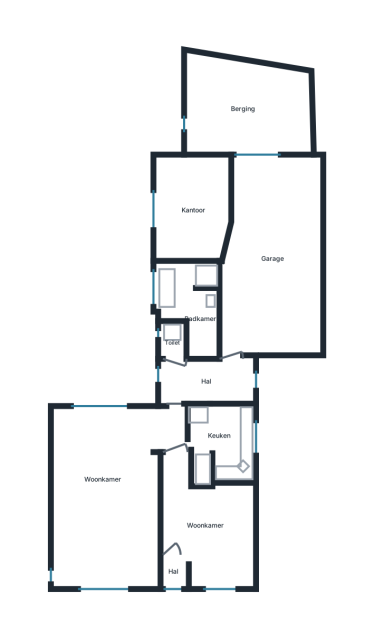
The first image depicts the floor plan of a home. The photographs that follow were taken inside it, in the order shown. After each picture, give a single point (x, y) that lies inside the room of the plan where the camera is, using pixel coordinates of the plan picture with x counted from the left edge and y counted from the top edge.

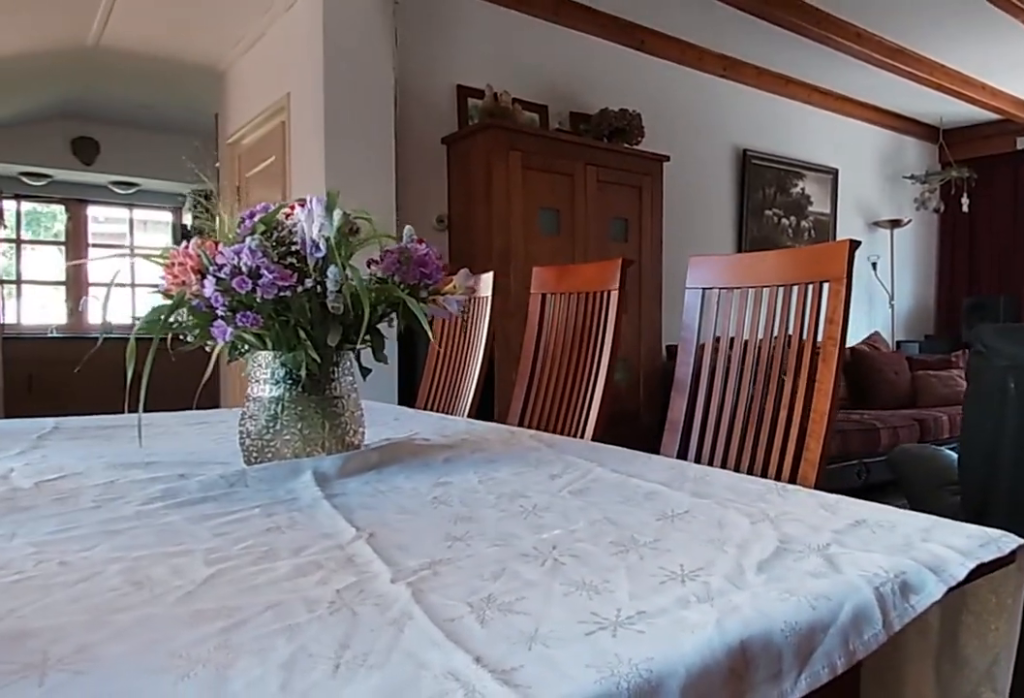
(61, 498)
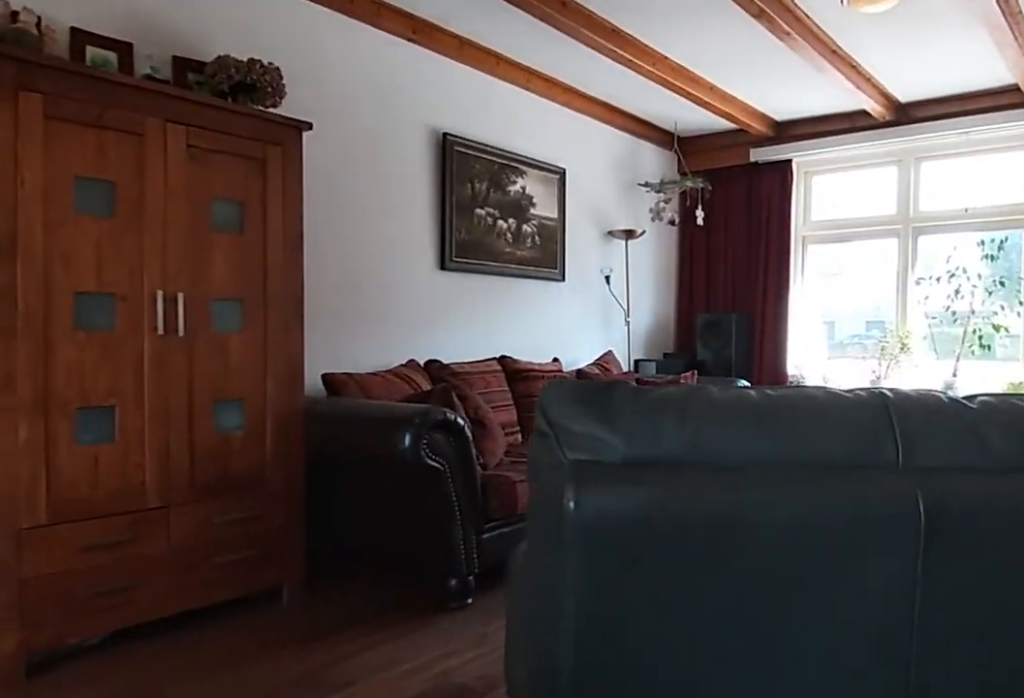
(61, 498)
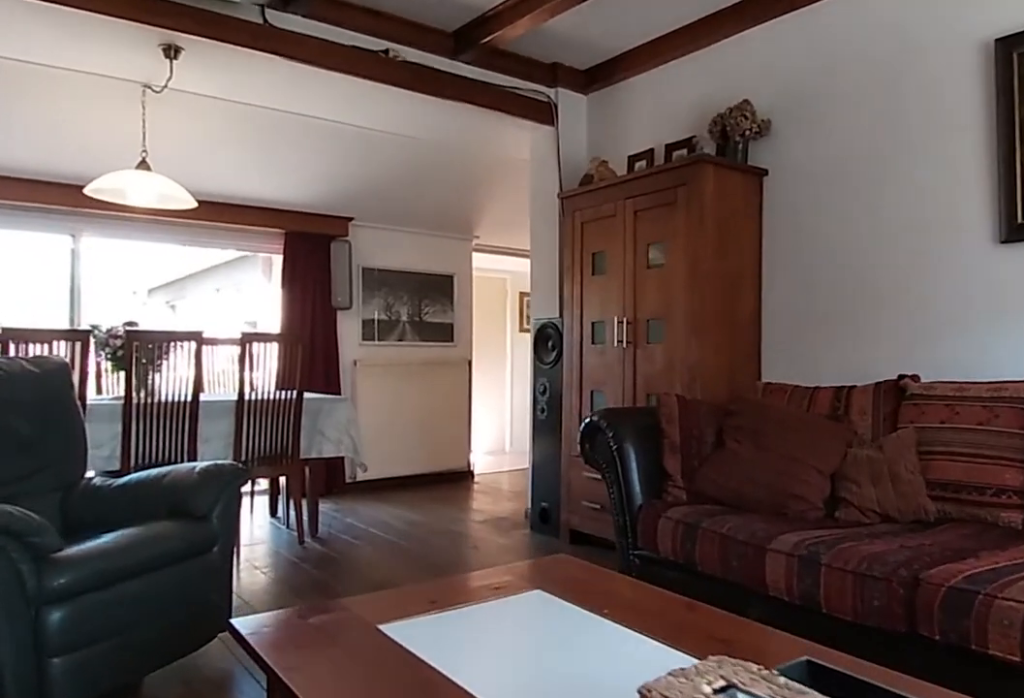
(104, 585)
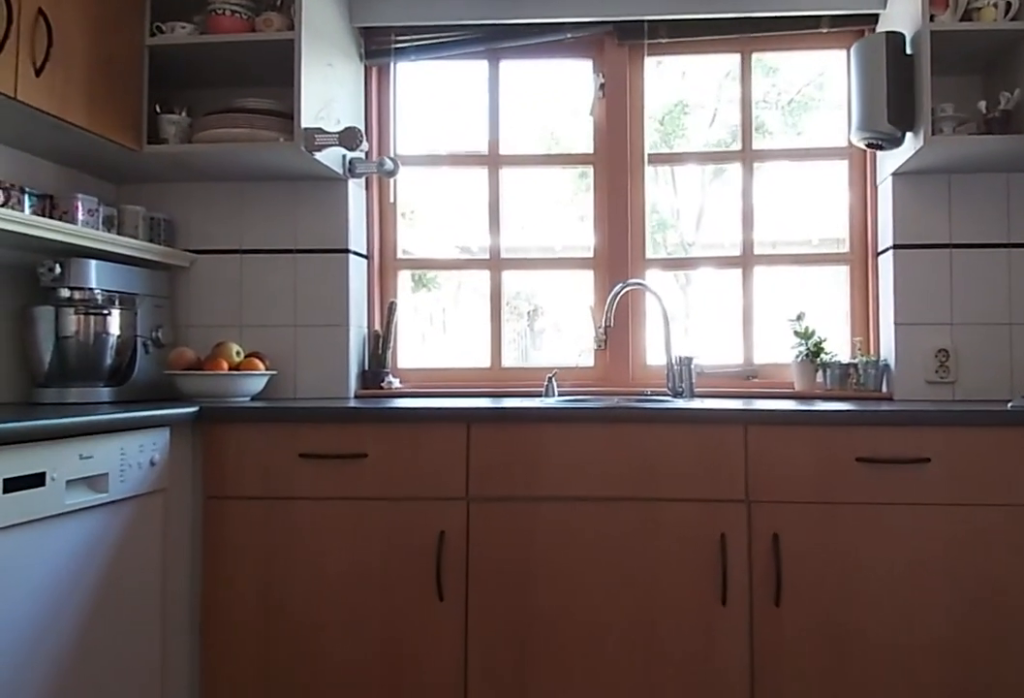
(223, 437)
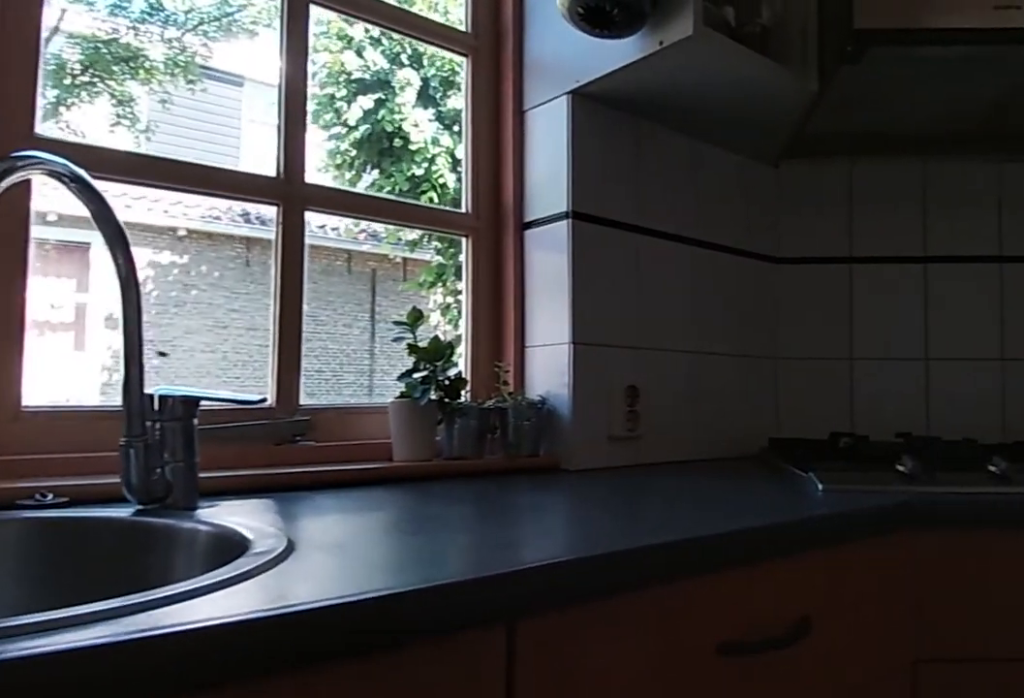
(223, 437)
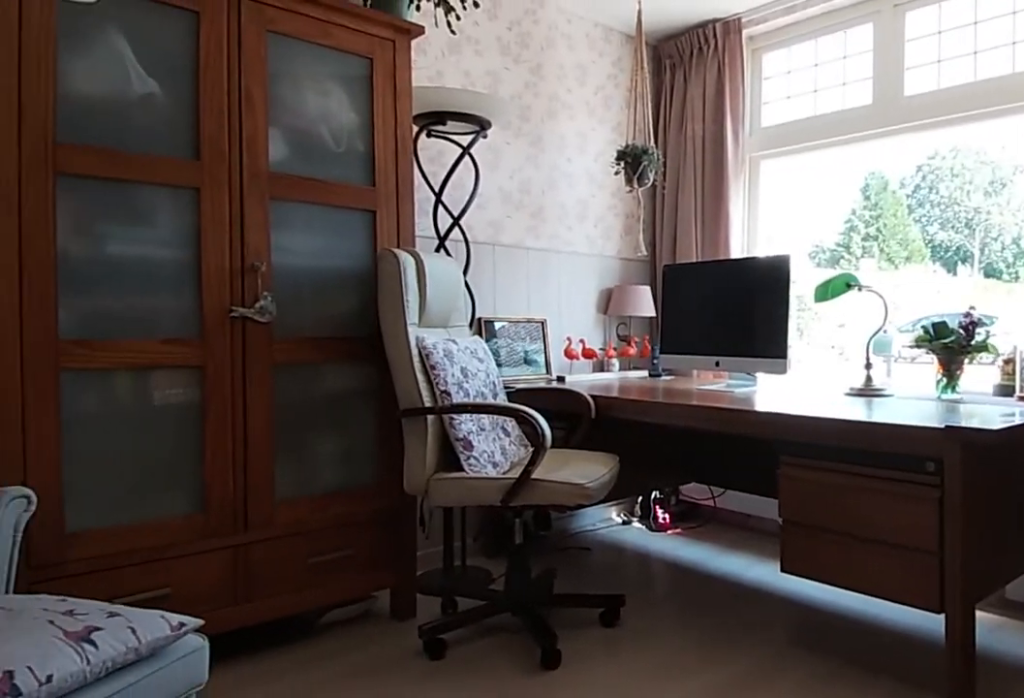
(207, 526)
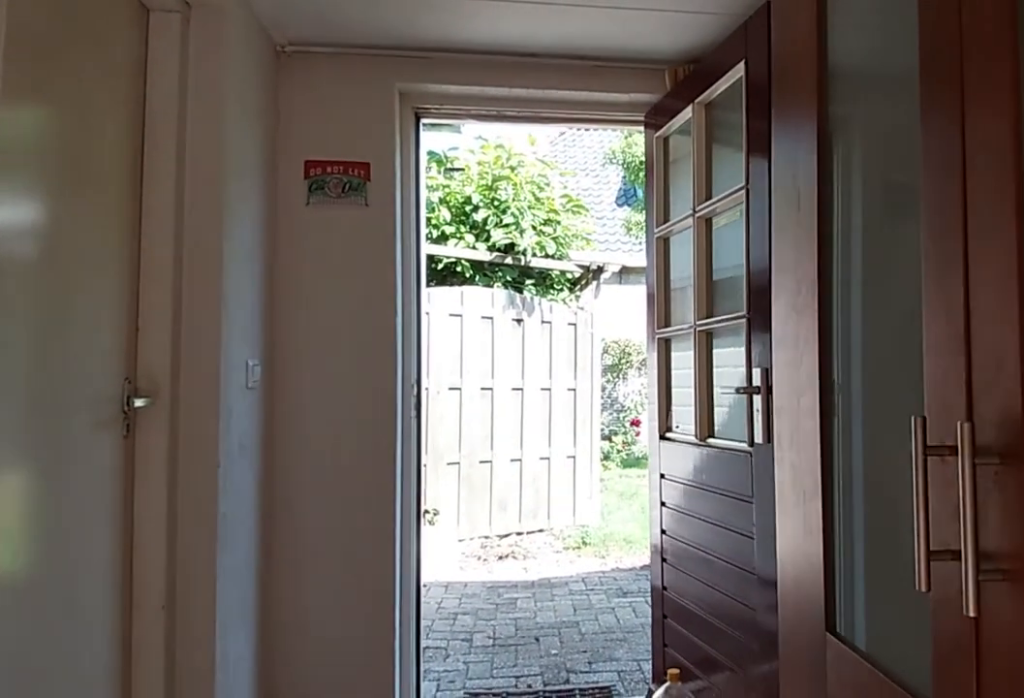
(205, 379)
